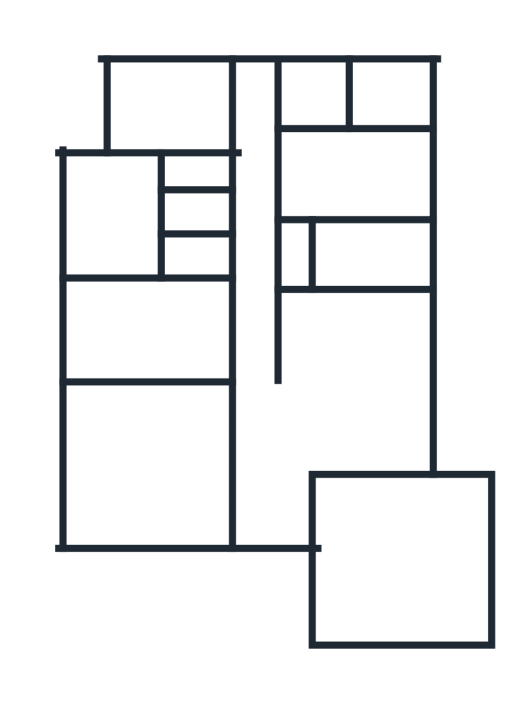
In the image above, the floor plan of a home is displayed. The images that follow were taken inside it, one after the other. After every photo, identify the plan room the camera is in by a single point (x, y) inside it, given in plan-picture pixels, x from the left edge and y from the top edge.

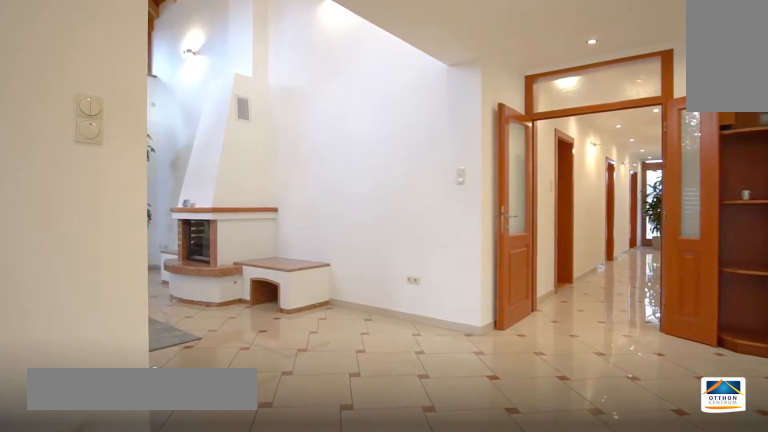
(274, 495)
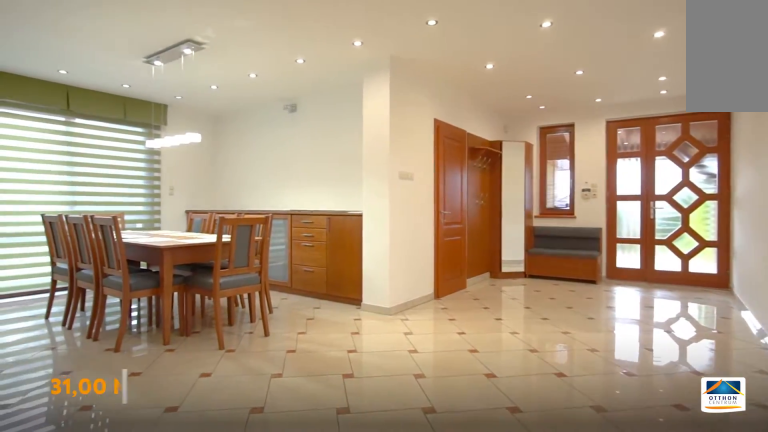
(365, 390)
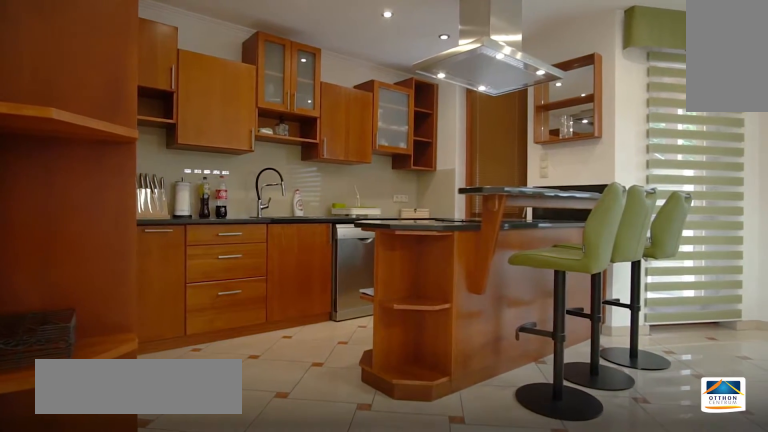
(365, 390)
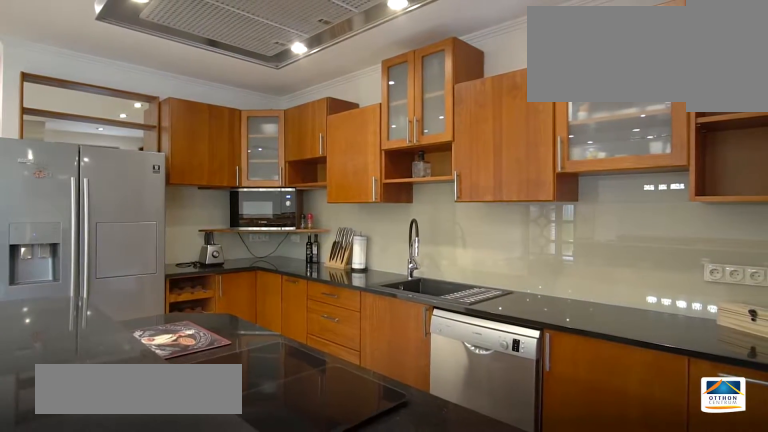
(355, 332)
